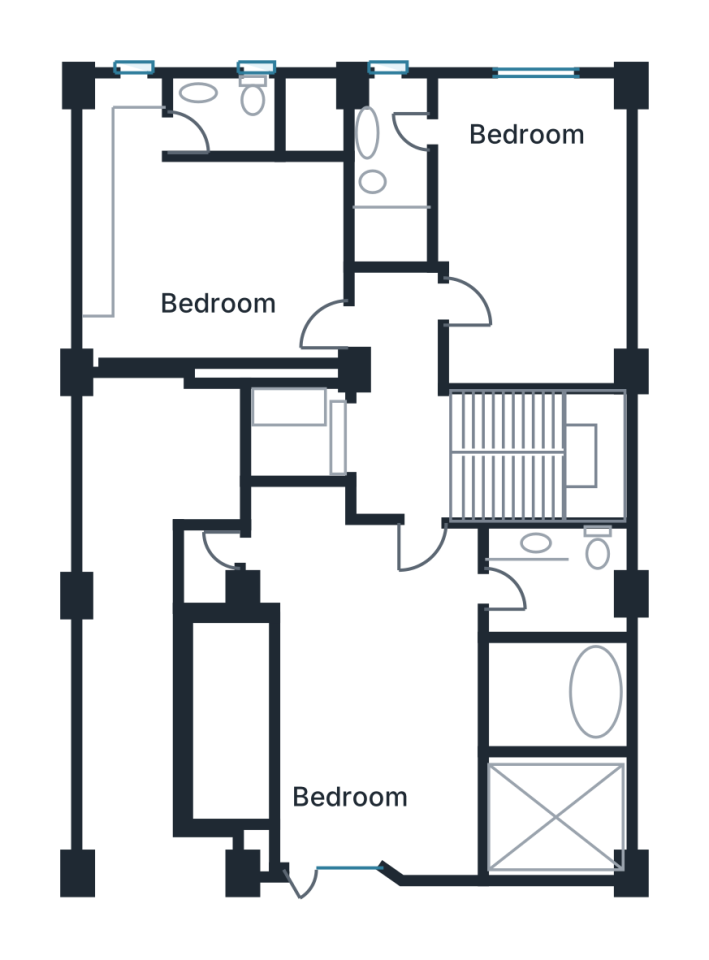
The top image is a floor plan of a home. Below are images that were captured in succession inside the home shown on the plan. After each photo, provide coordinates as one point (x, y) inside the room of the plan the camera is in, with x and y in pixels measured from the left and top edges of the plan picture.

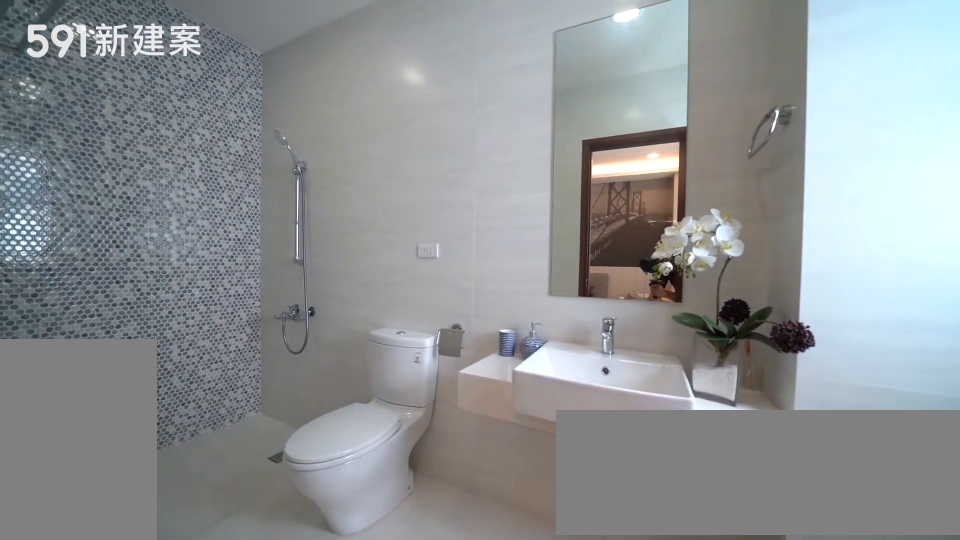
(399, 182)
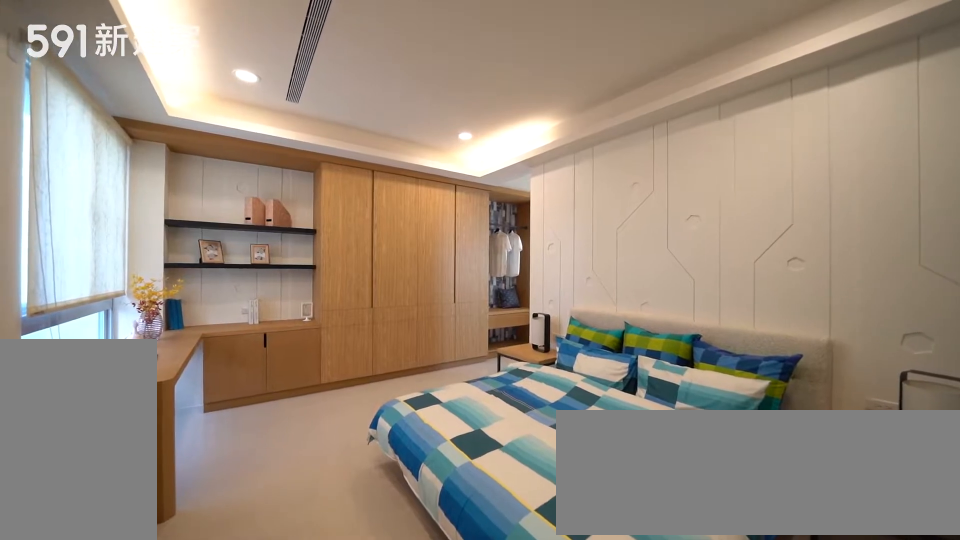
(191, 246)
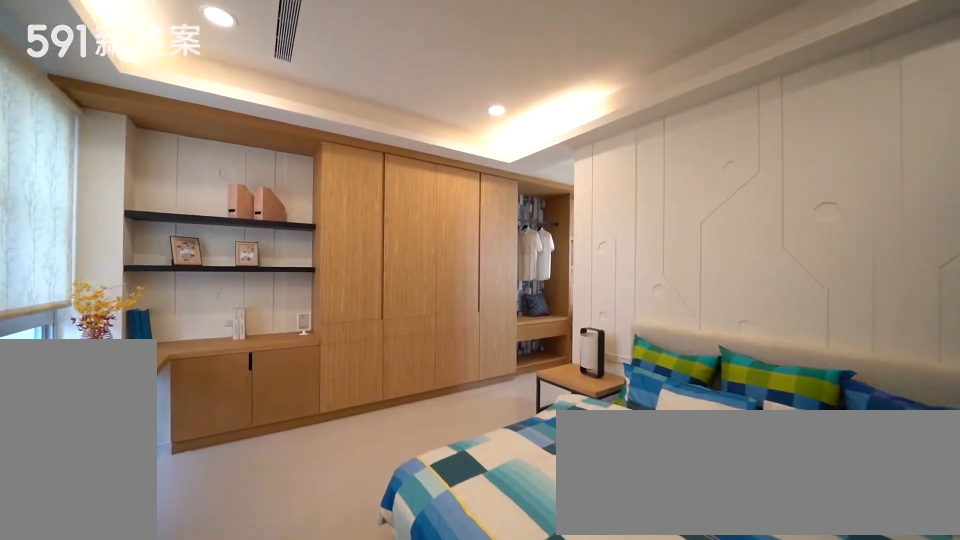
(191, 246)
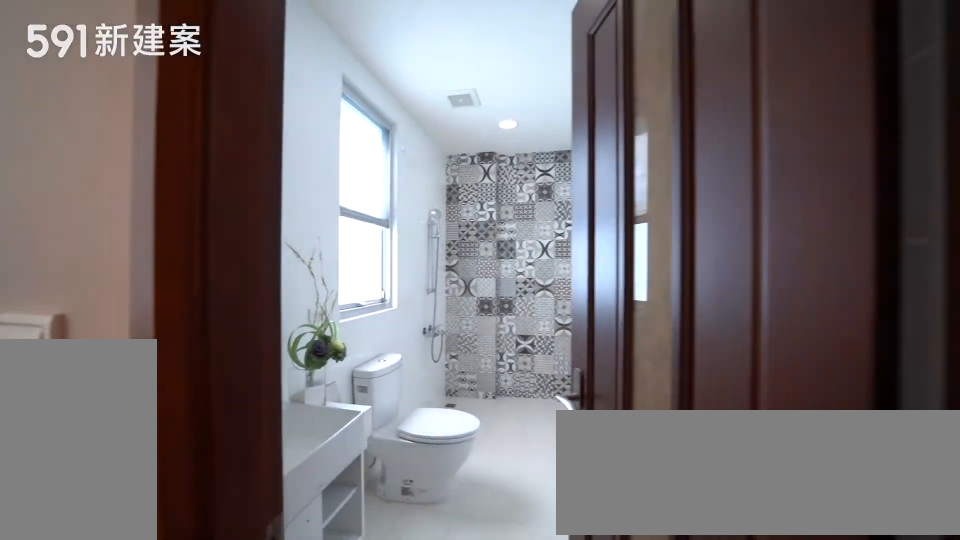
(274, 118)
